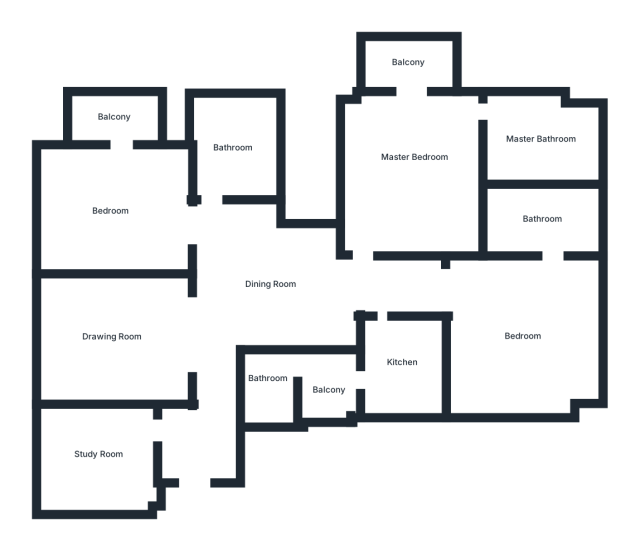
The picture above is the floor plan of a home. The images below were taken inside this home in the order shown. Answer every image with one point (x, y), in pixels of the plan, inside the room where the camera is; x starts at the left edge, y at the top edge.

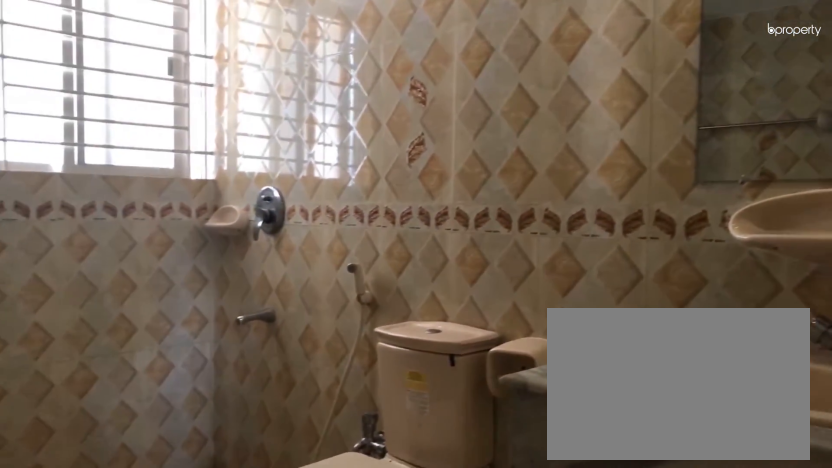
(540, 139)
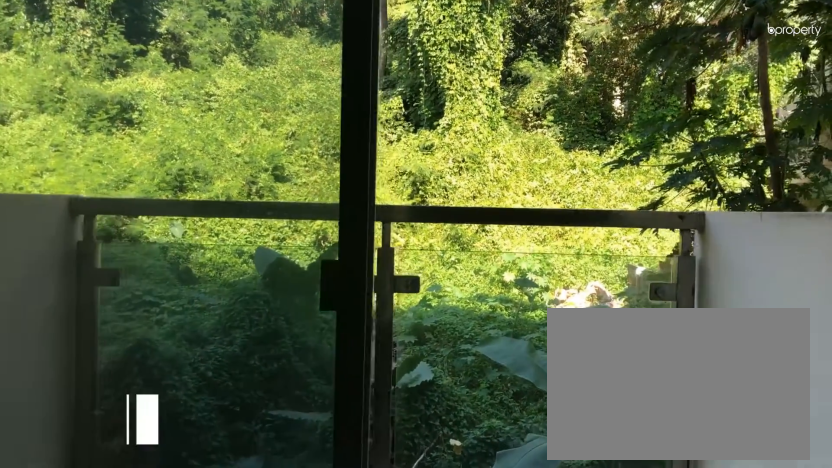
(409, 62)
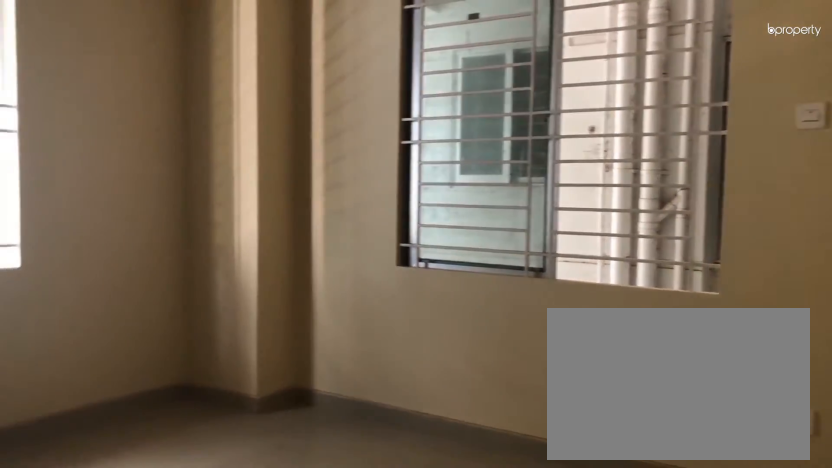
(522, 335)
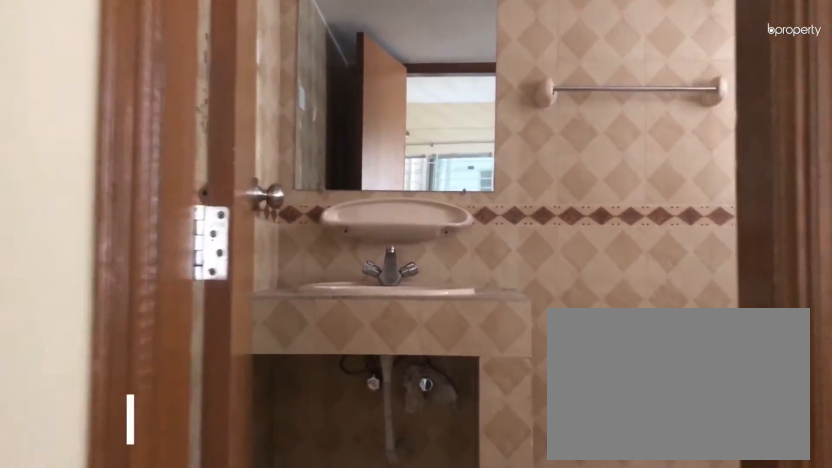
(542, 218)
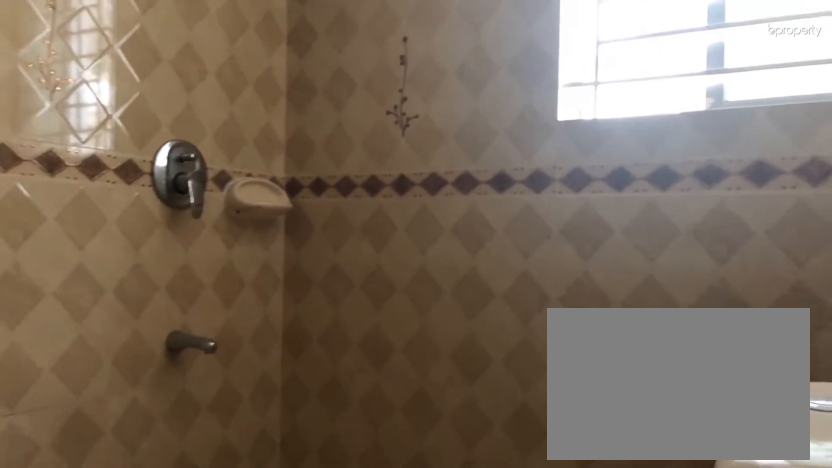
(542, 218)
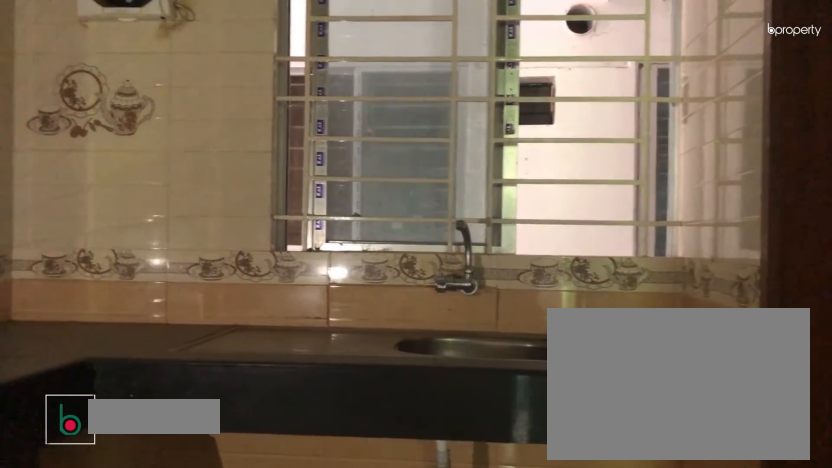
(403, 364)
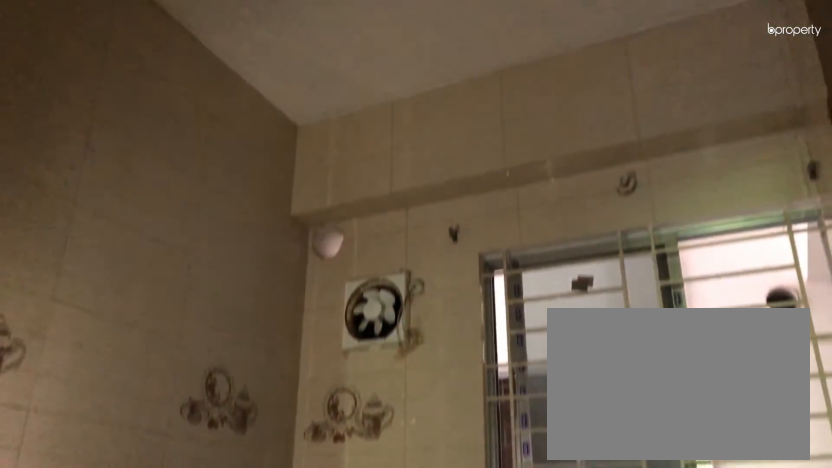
(403, 364)
